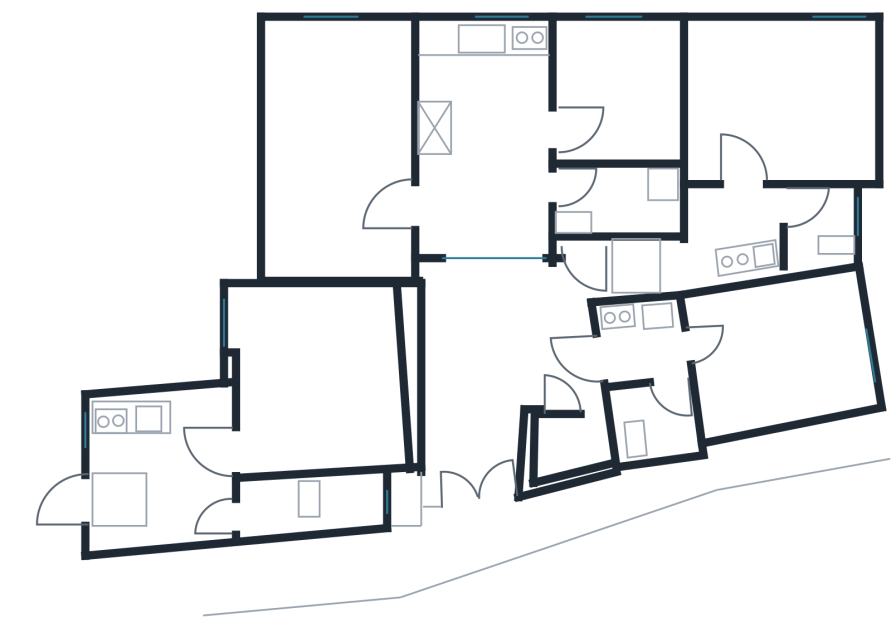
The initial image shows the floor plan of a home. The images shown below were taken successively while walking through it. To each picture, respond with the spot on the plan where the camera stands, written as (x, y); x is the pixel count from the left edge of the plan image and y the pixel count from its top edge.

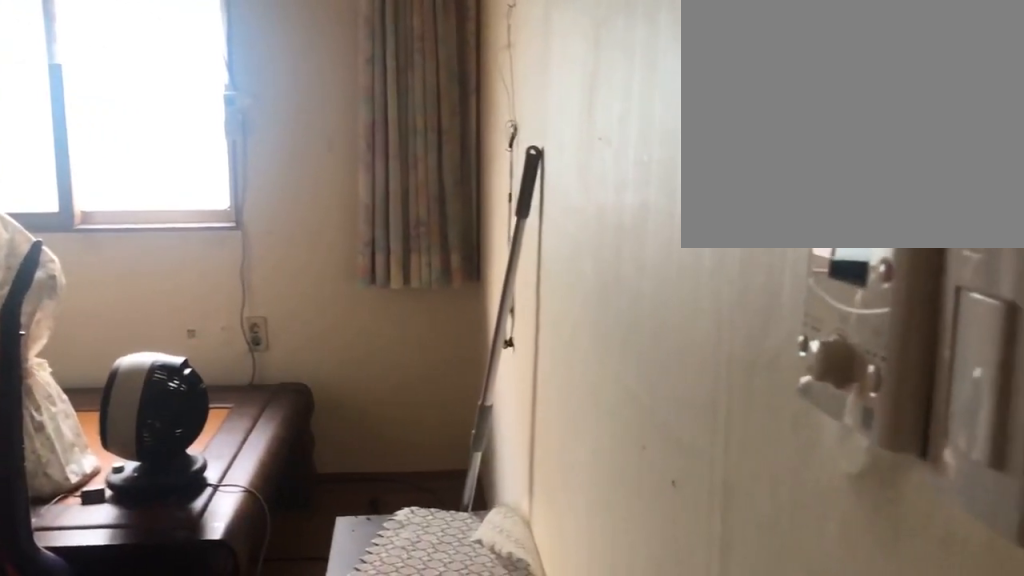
(368, 214)
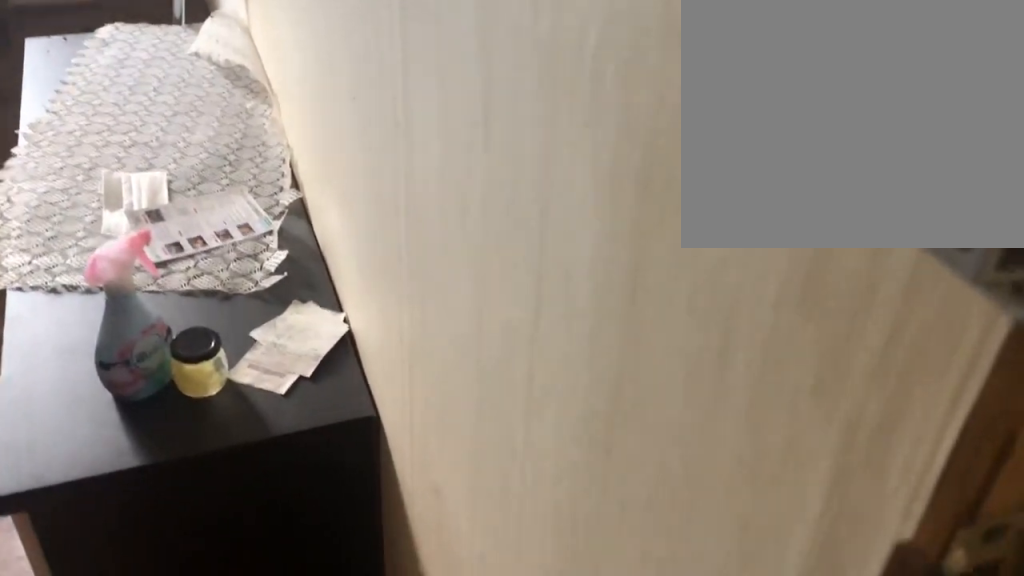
(361, 212)
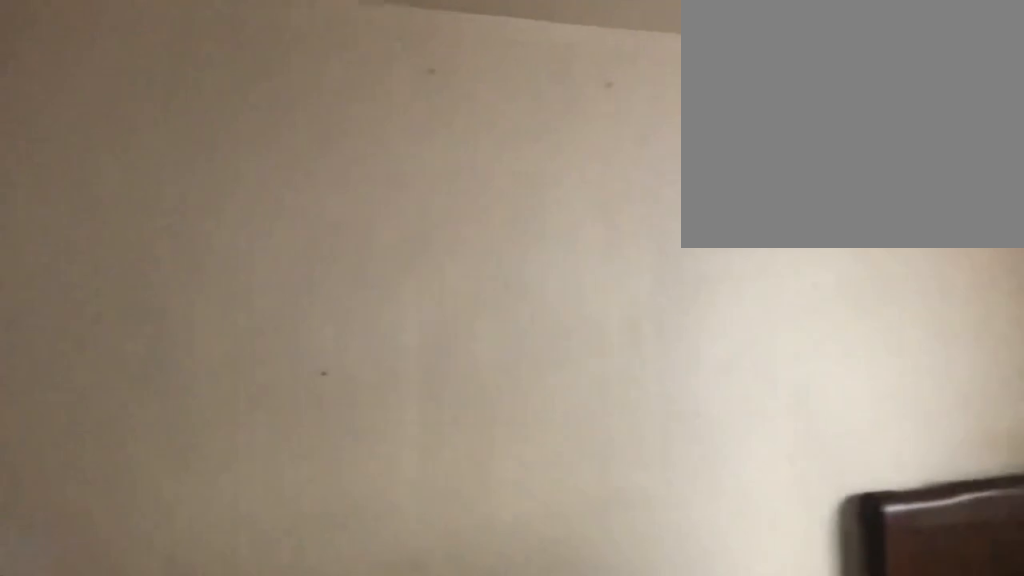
(350, 186)
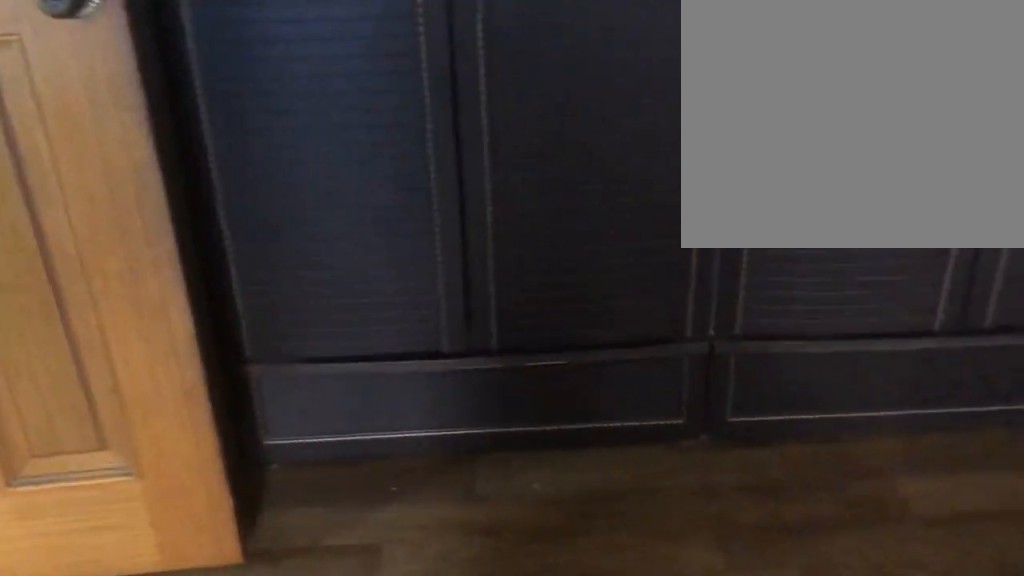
(333, 191)
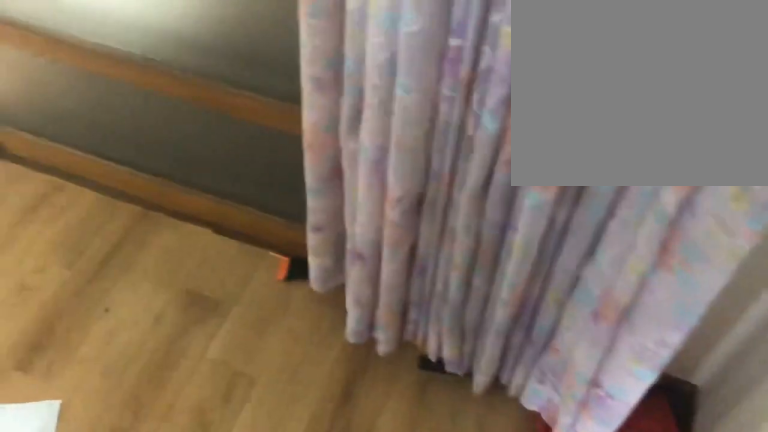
(487, 193)
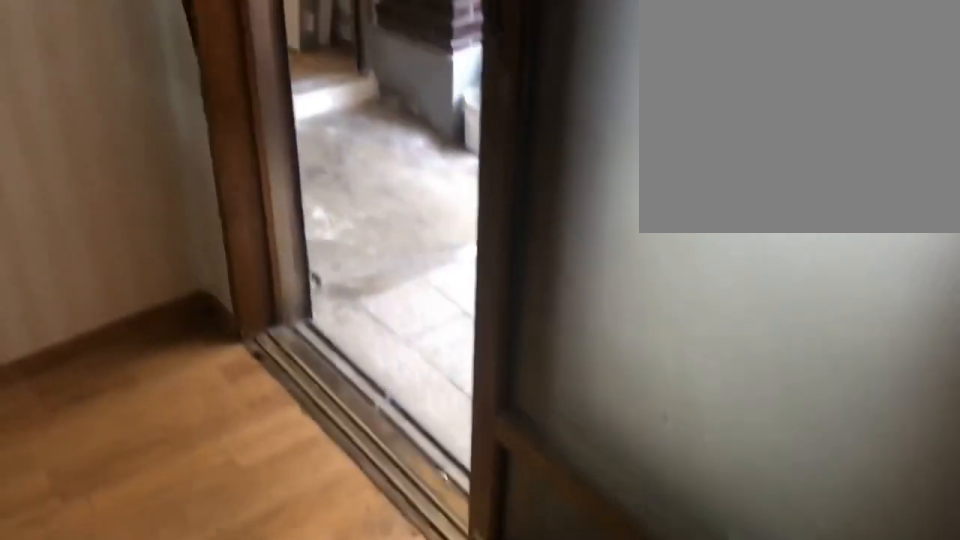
(490, 191)
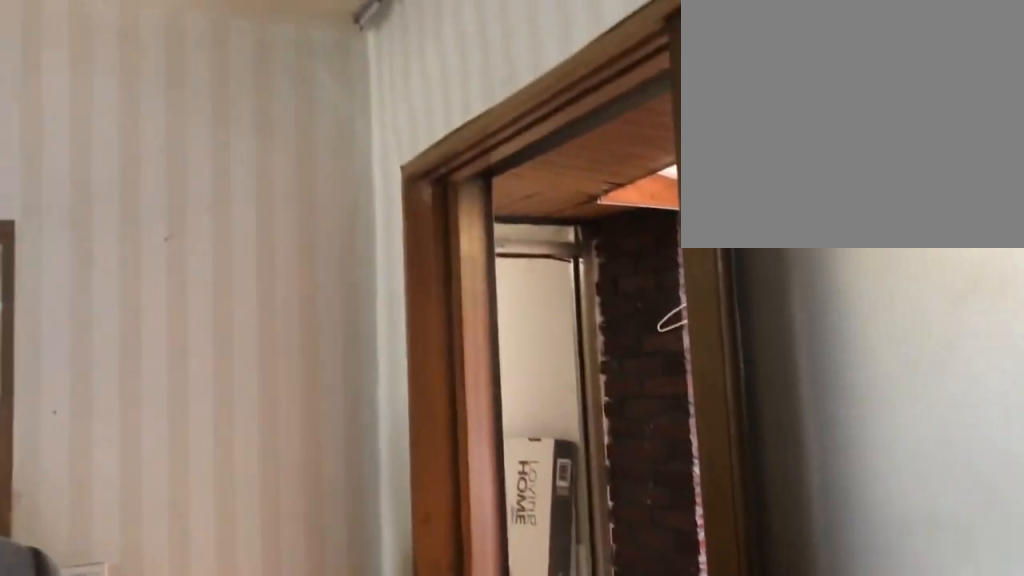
(490, 189)
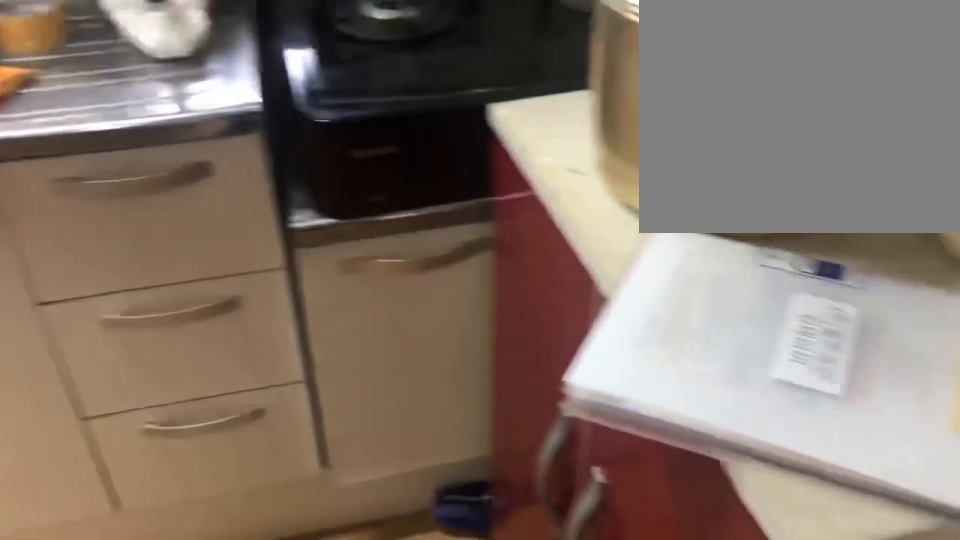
(537, 119)
